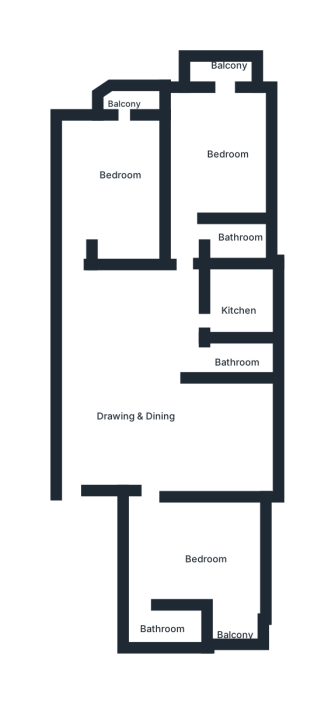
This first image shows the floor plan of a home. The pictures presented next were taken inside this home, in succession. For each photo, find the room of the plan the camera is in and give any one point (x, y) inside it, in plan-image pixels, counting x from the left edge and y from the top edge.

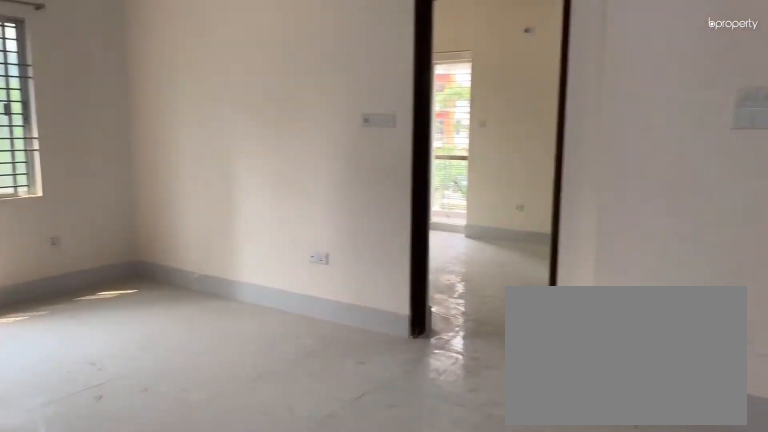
(141, 412)
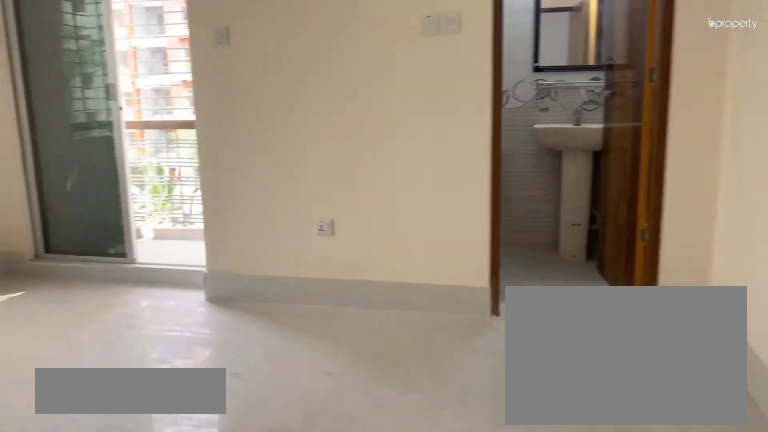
(196, 556)
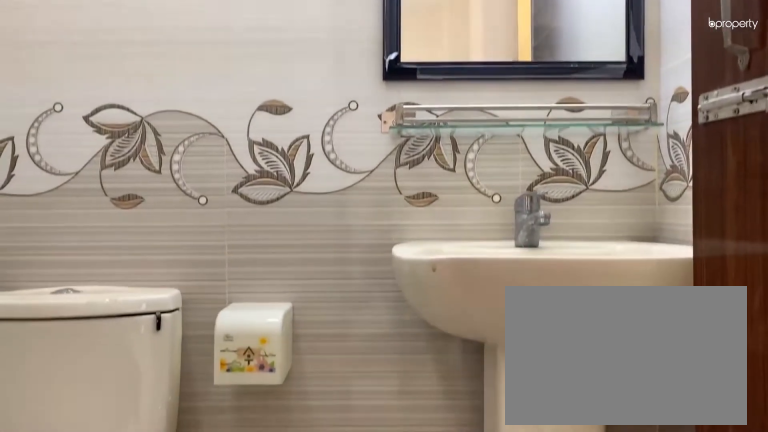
(164, 625)
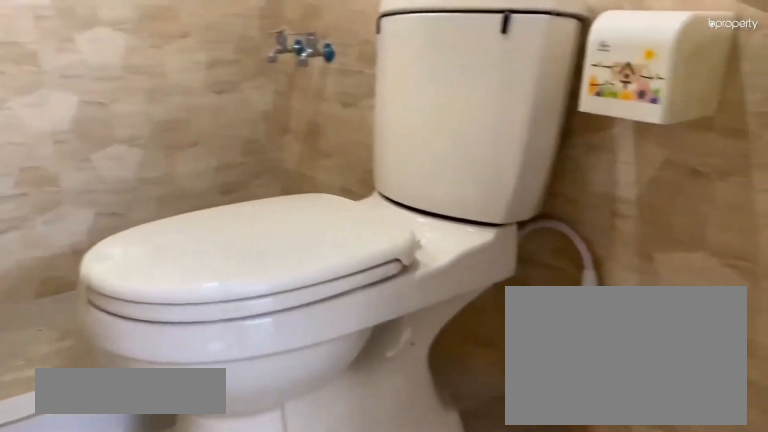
(235, 356)
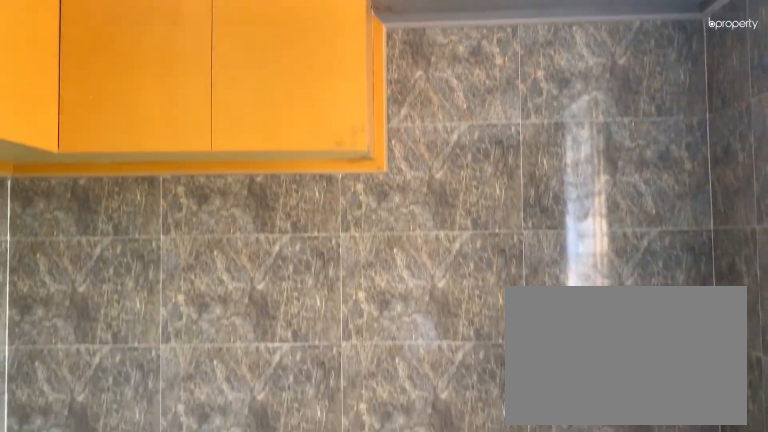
(239, 307)
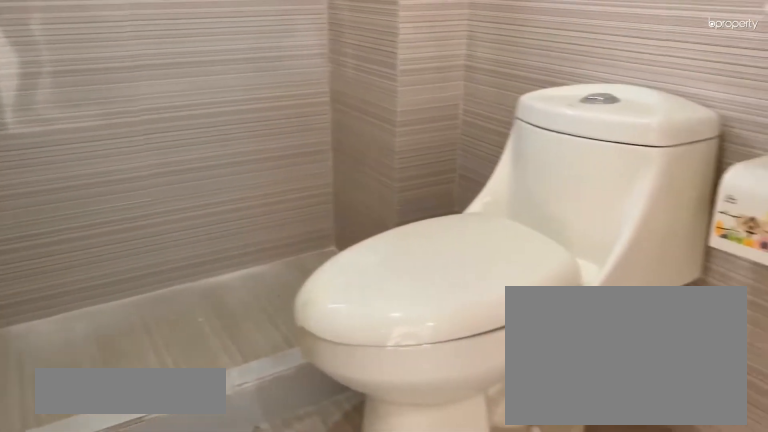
(227, 236)
